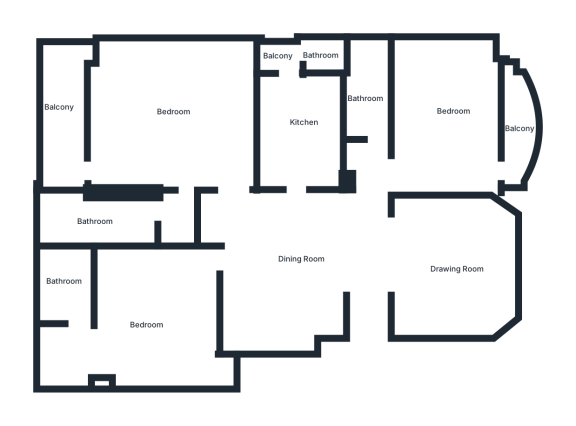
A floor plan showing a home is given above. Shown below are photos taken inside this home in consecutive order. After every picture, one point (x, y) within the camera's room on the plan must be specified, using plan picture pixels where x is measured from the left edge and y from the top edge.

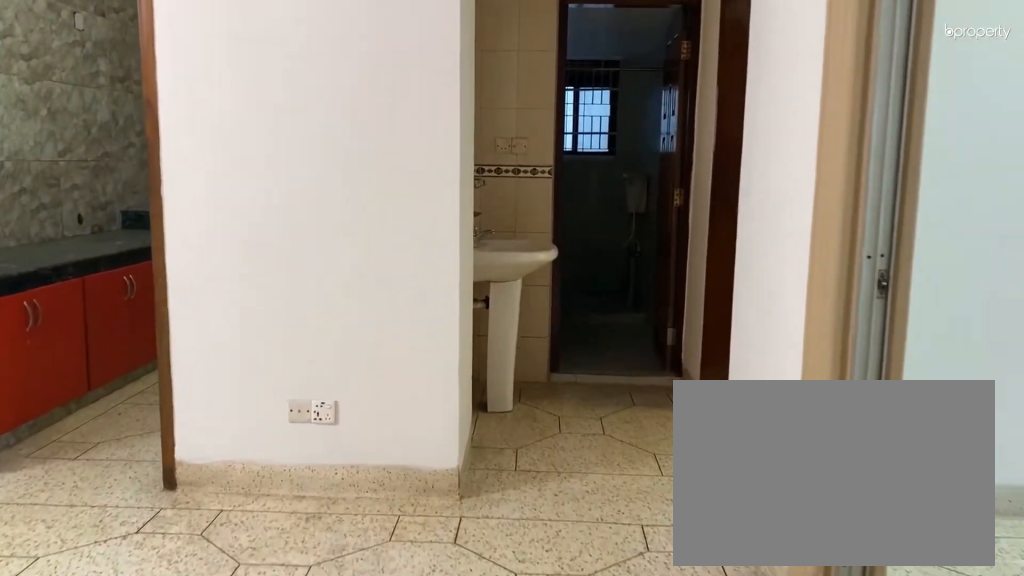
(368, 283)
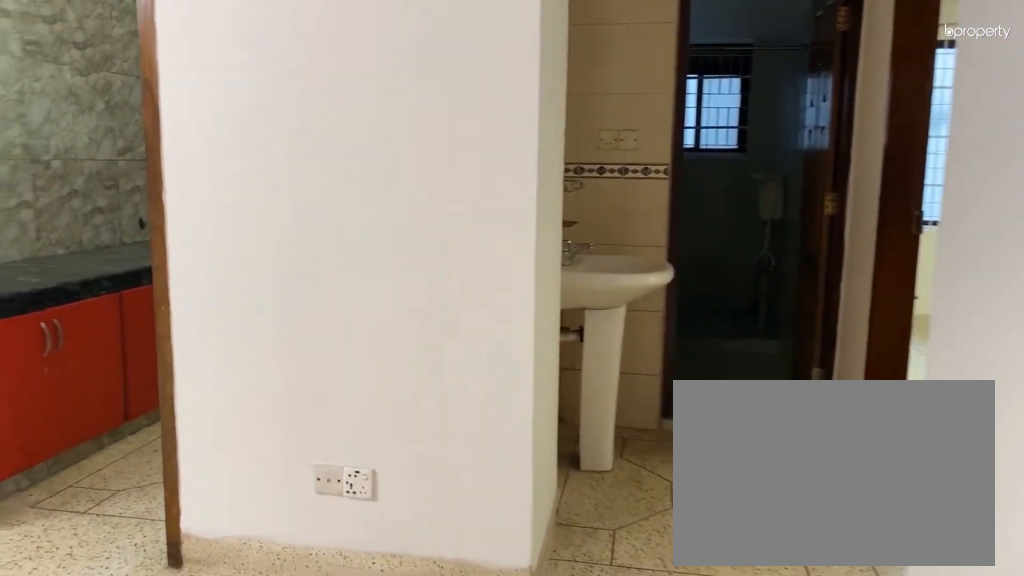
(368, 283)
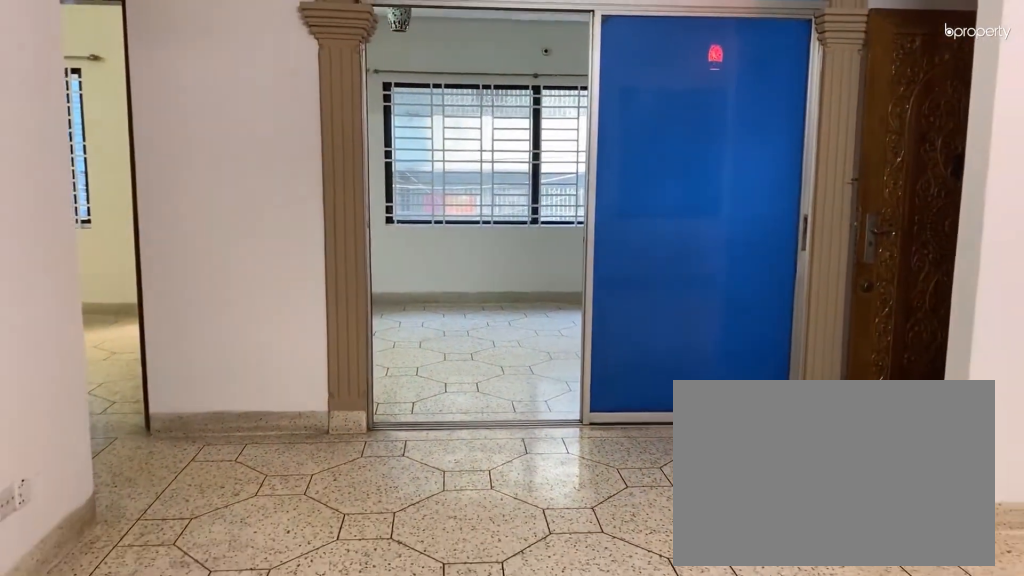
(285, 263)
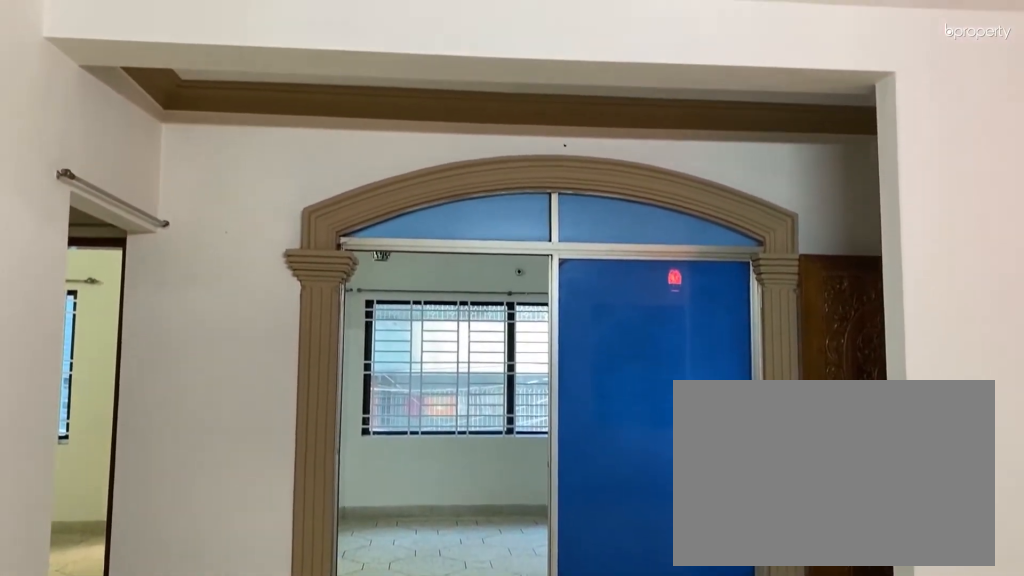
(285, 263)
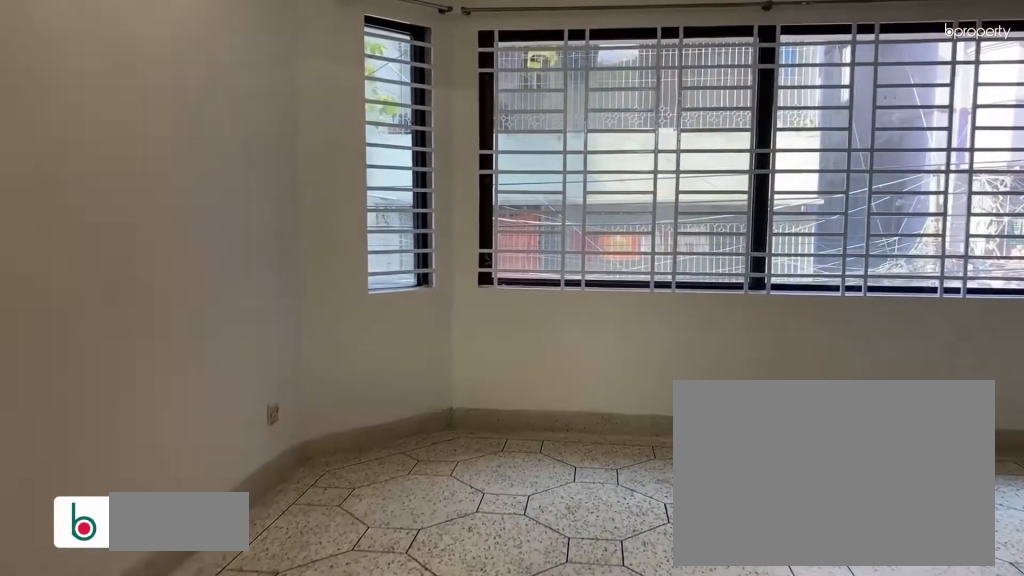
(405, 267)
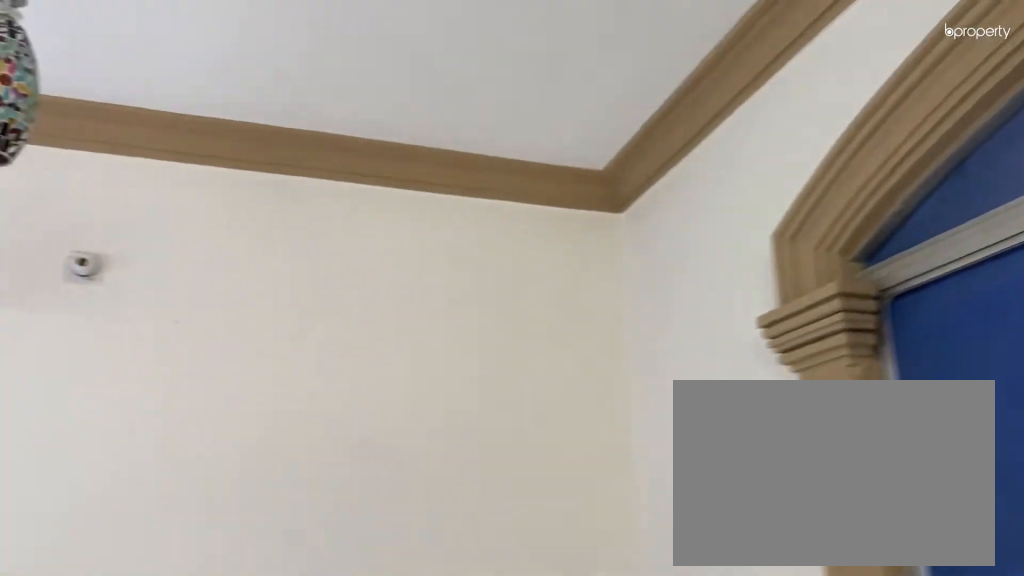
(459, 267)
